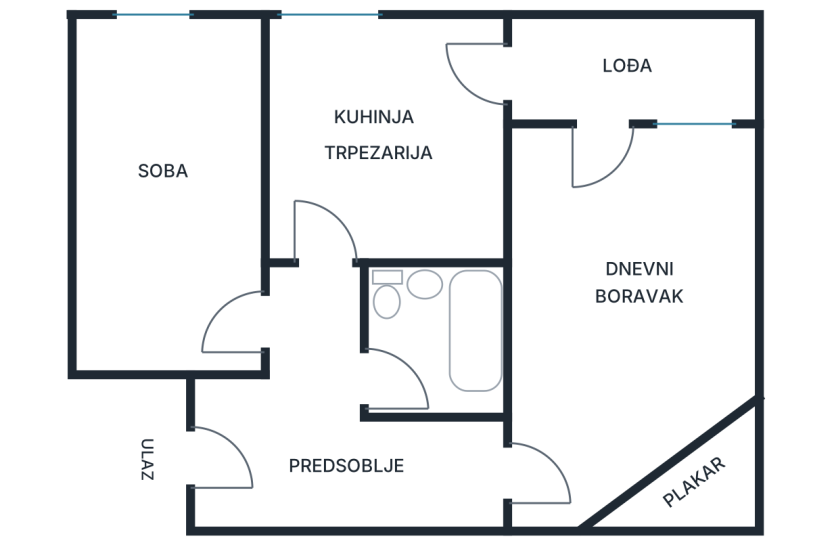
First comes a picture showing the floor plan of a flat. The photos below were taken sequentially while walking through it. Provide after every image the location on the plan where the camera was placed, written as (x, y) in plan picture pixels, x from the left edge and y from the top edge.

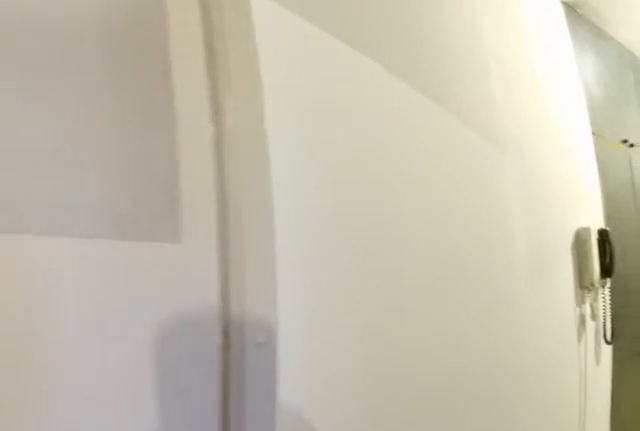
(558, 446)
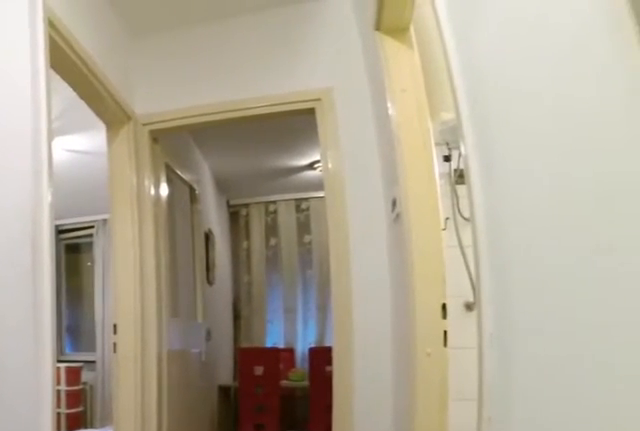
(313, 490)
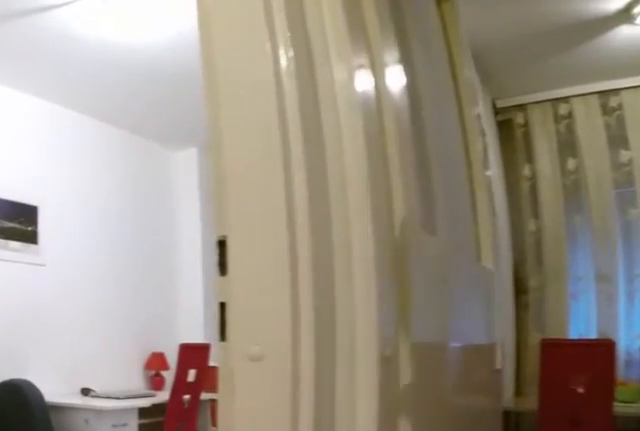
(300, 338)
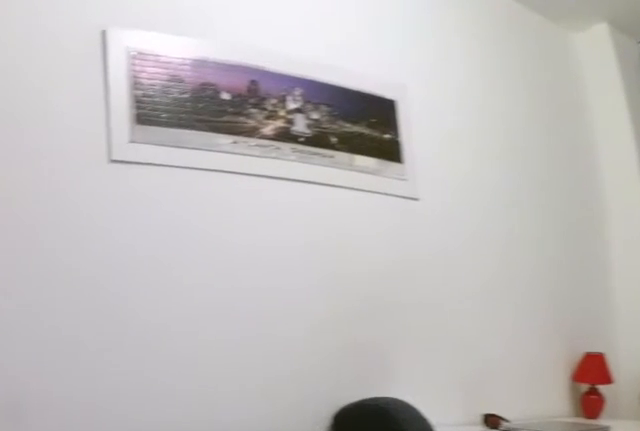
(225, 303)
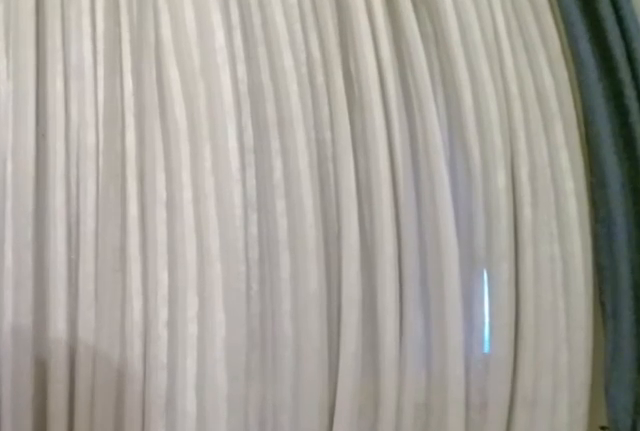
(170, 146)
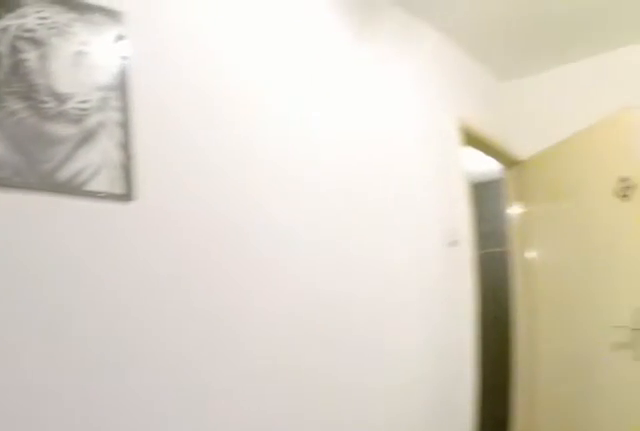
(134, 73)
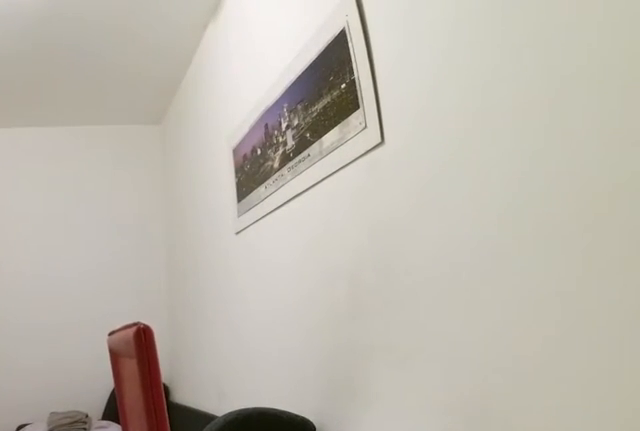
(149, 55)
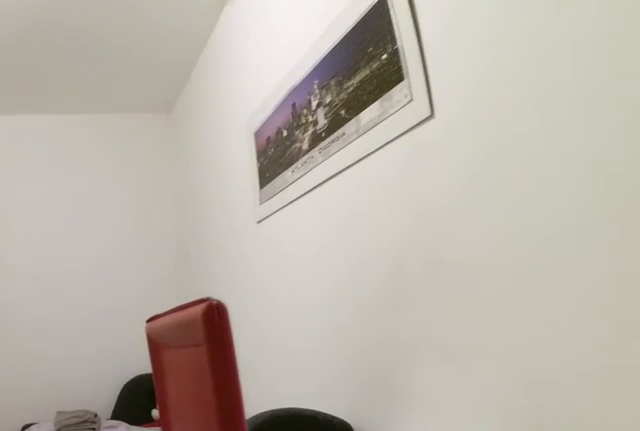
(154, 70)
